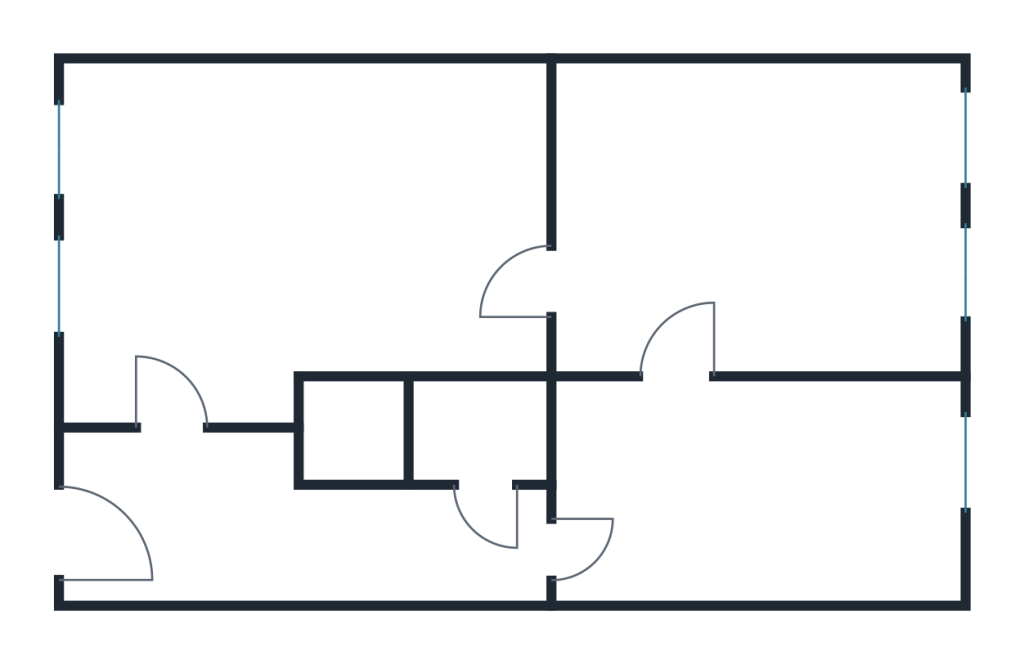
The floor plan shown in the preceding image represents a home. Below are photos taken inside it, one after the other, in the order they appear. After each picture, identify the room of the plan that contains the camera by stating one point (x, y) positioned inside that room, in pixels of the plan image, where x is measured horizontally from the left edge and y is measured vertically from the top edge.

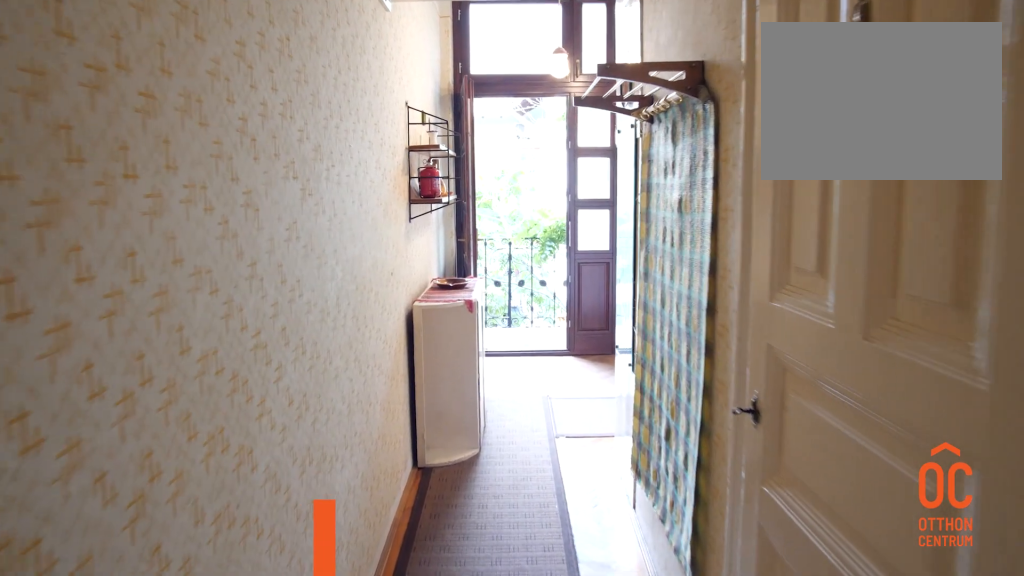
(195, 531)
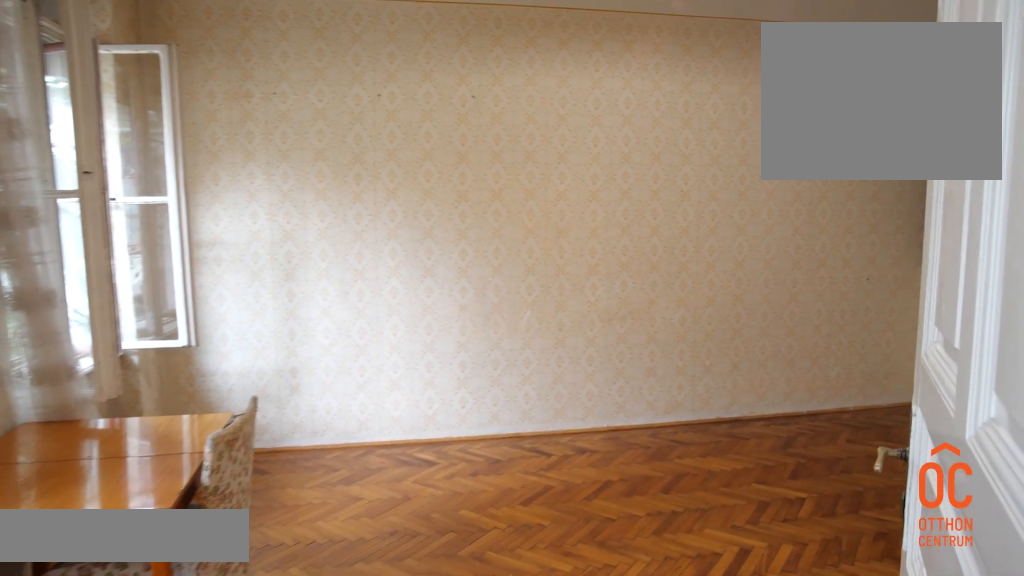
(289, 222)
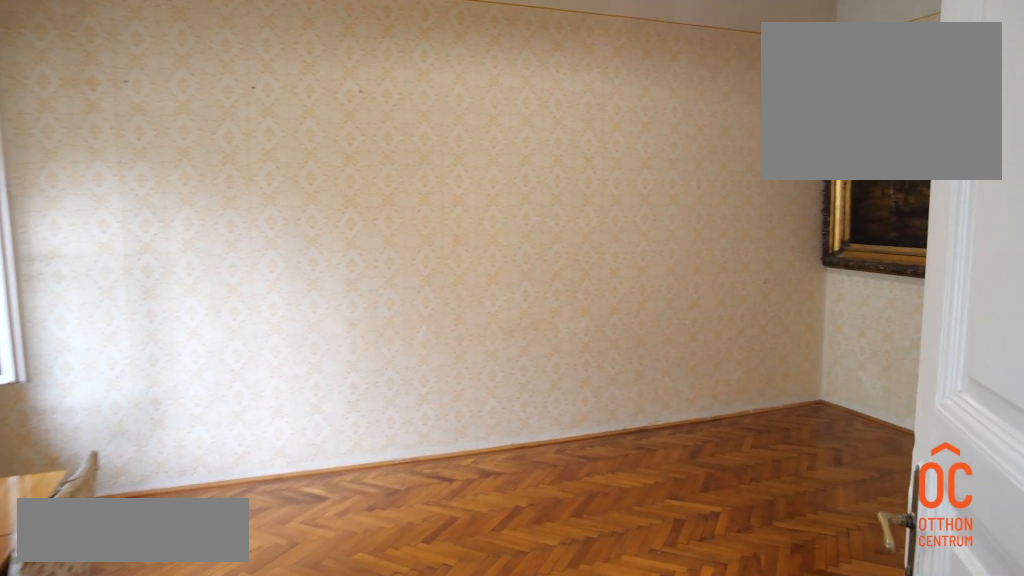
(289, 222)
